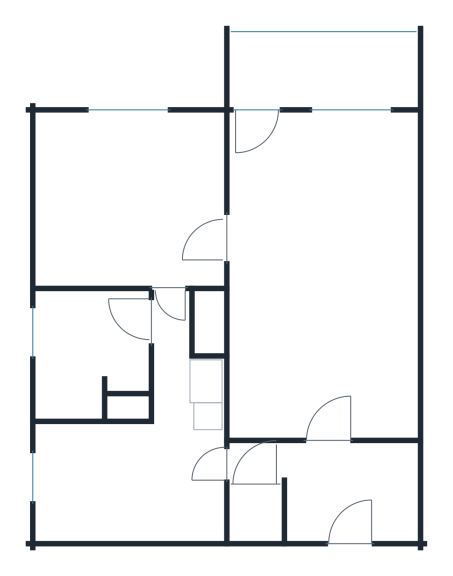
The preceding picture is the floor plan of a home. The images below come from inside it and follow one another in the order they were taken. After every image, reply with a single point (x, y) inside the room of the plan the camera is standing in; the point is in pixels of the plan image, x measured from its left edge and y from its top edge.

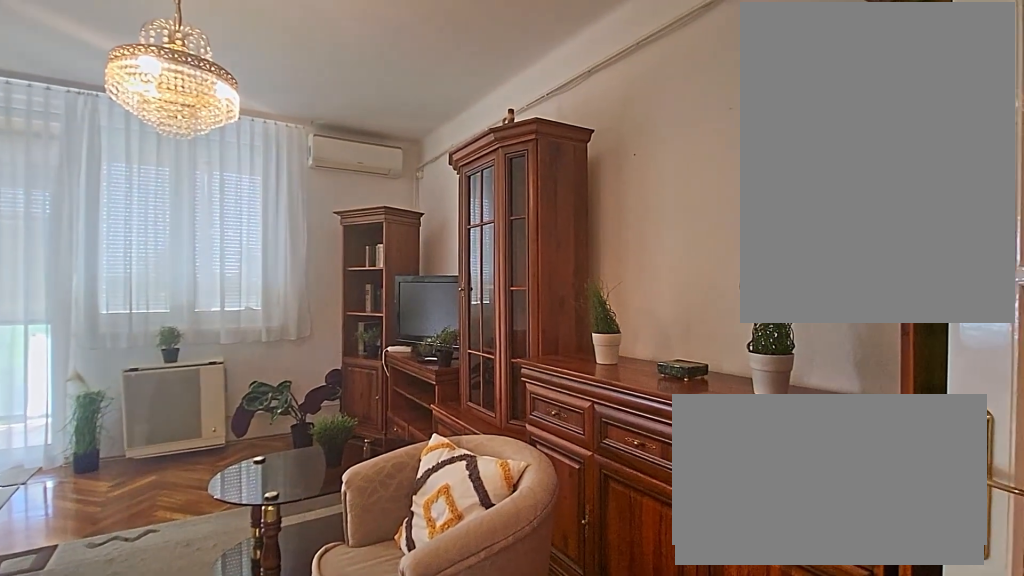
(327, 272)
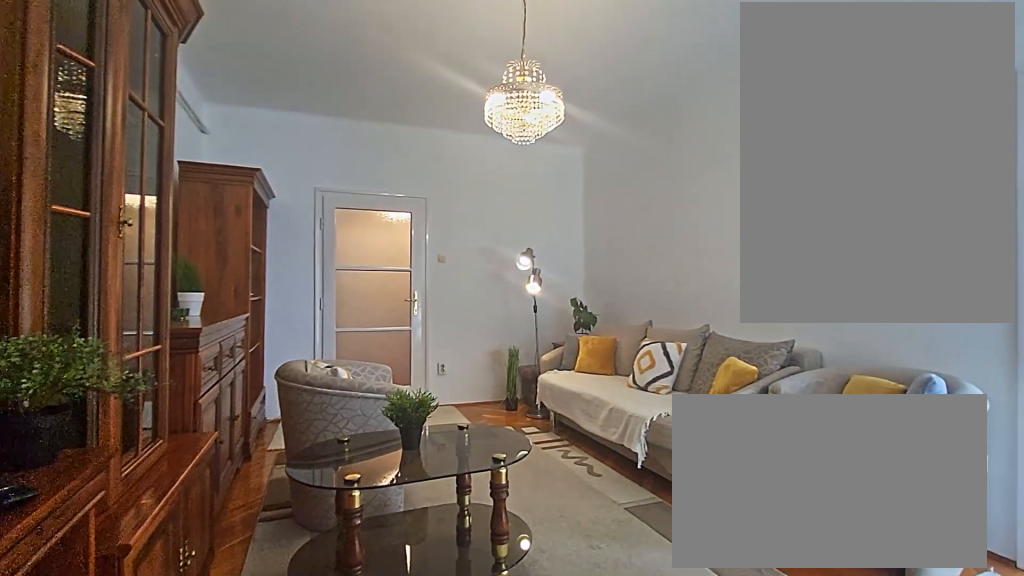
(326, 272)
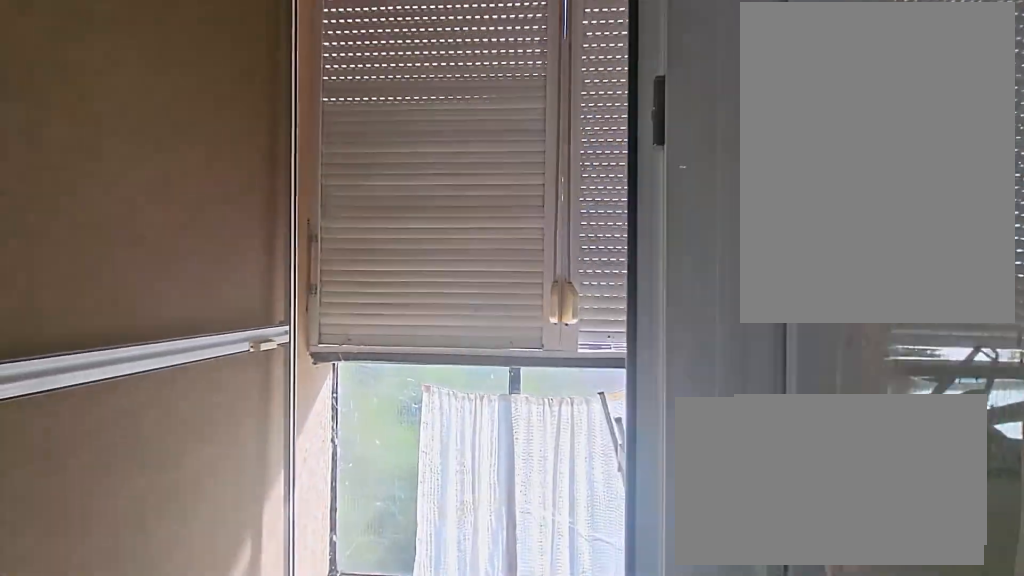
(327, 68)
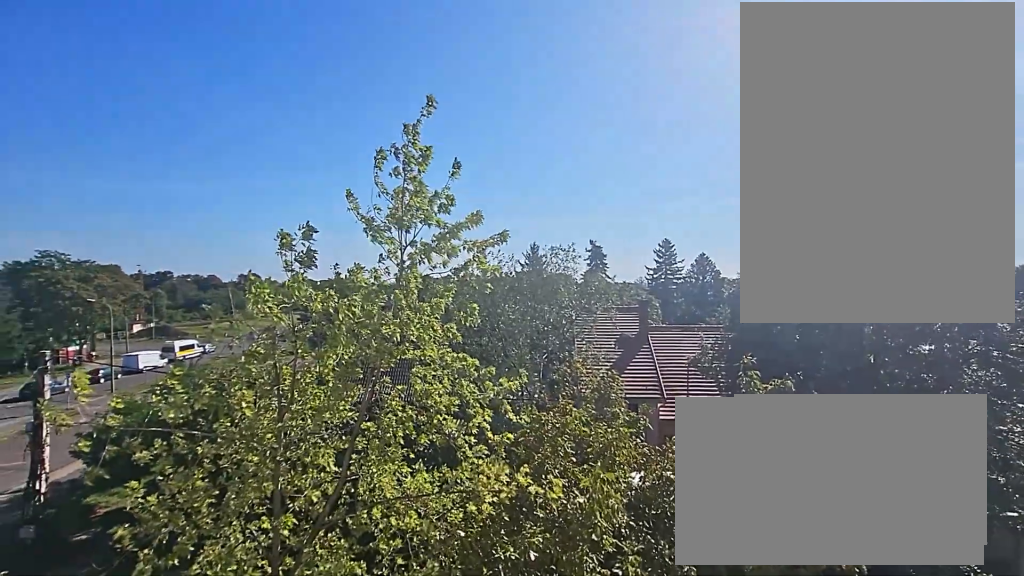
(327, 68)
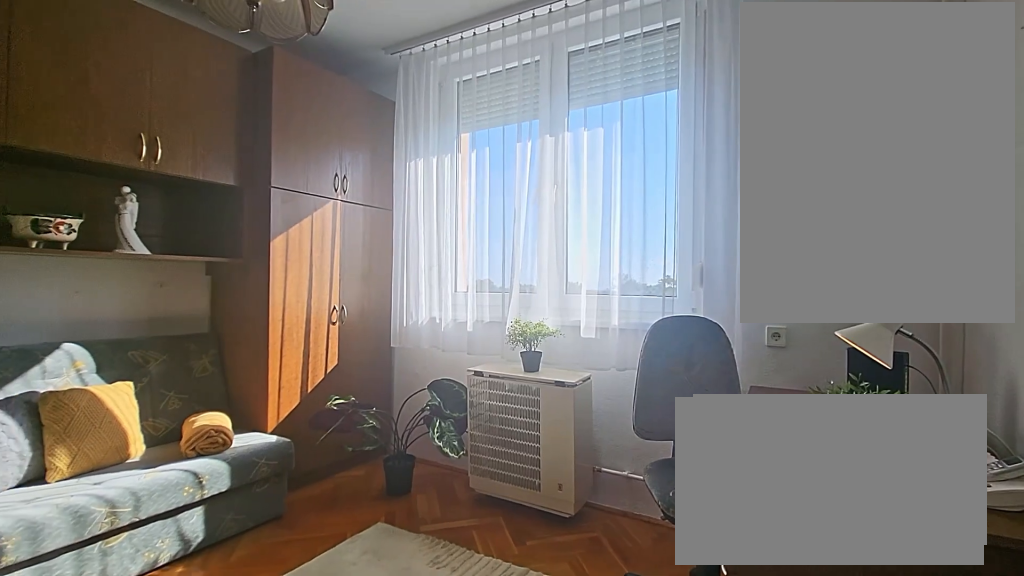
(127, 197)
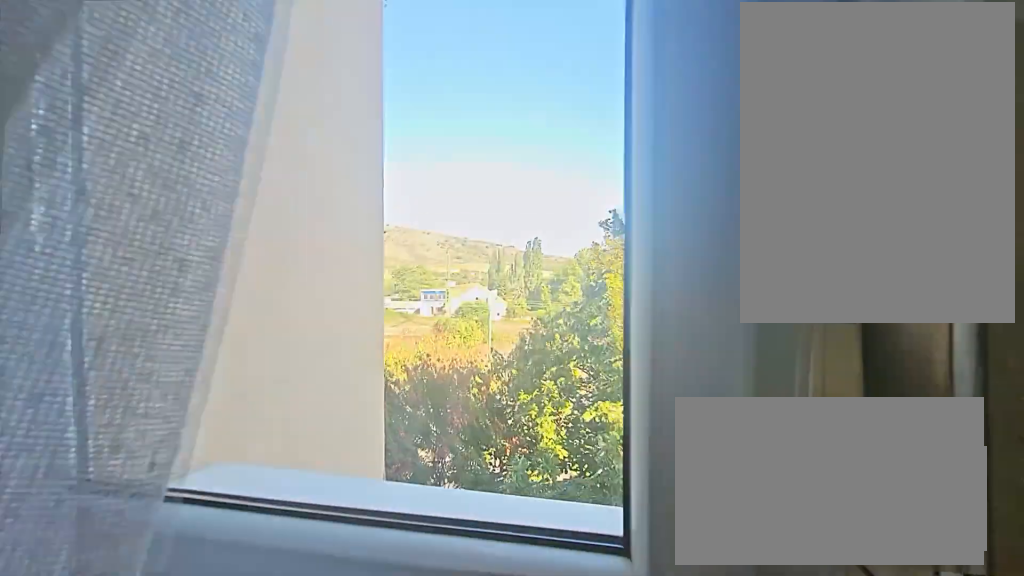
(130, 485)
